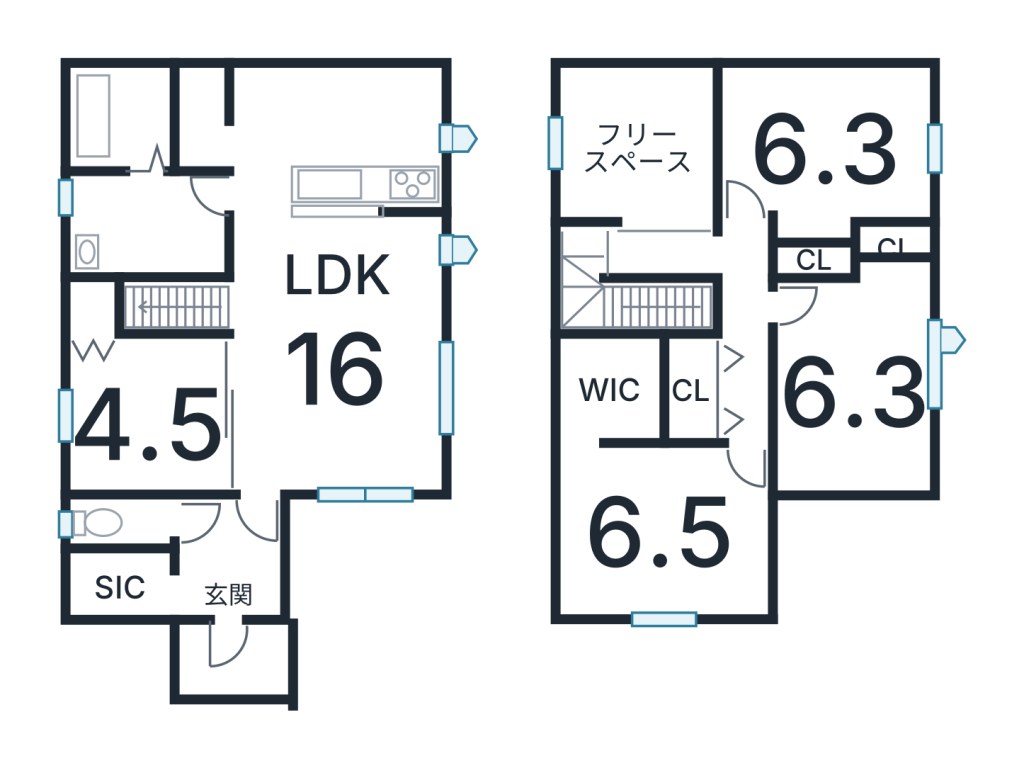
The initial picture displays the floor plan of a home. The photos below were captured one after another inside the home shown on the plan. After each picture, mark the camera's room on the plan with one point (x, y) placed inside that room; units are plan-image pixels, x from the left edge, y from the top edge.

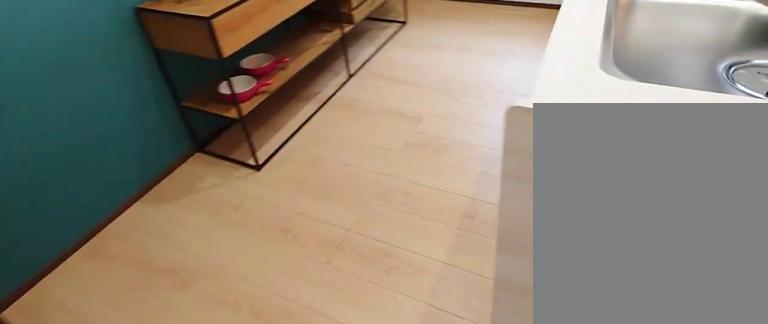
(343, 144)
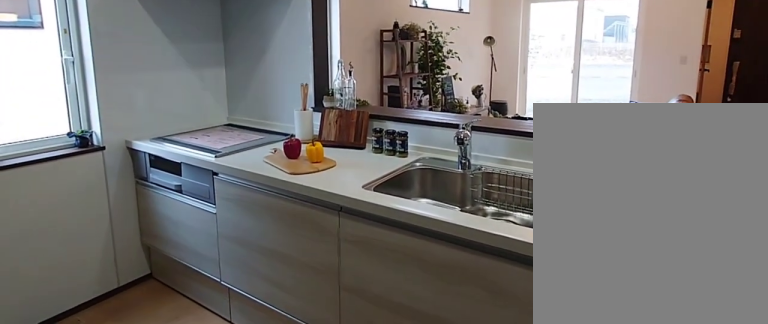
(343, 144)
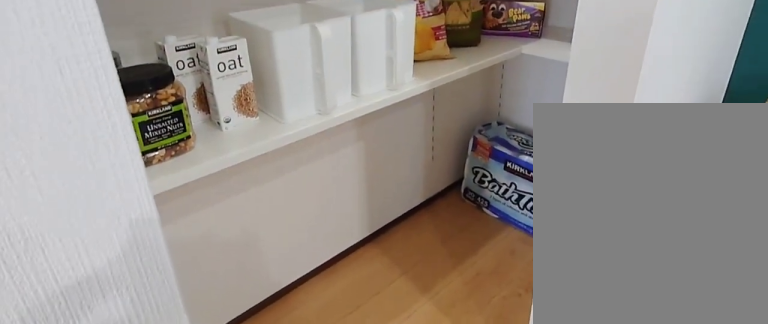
(207, 121)
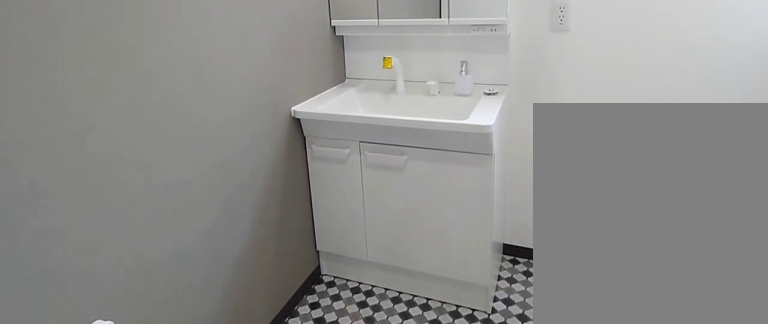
(138, 229)
